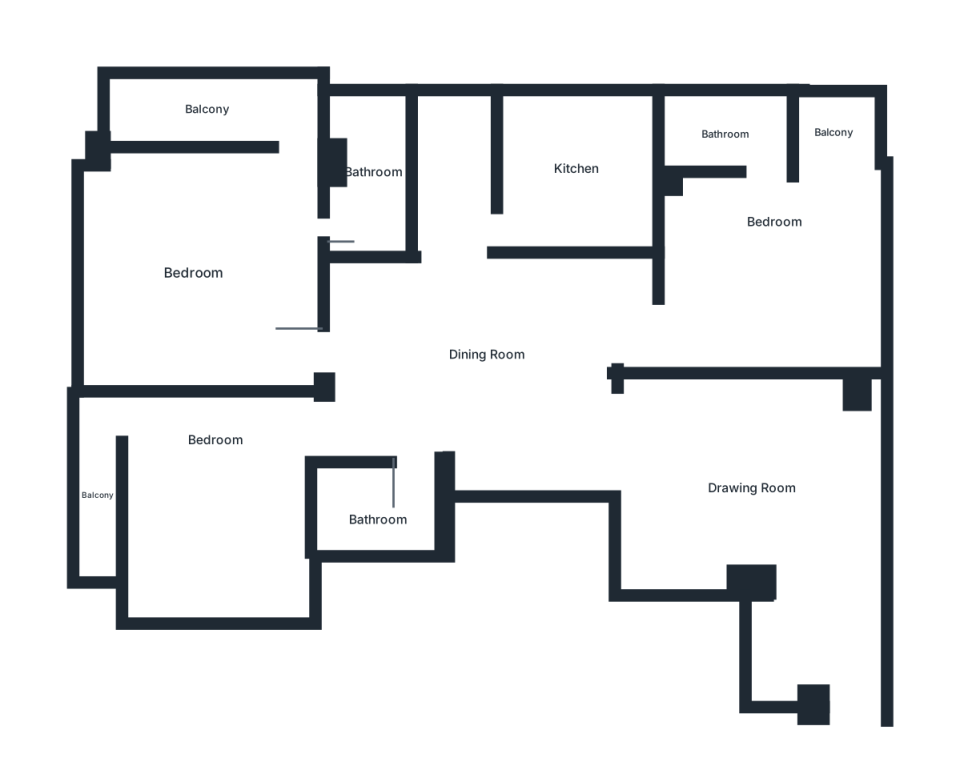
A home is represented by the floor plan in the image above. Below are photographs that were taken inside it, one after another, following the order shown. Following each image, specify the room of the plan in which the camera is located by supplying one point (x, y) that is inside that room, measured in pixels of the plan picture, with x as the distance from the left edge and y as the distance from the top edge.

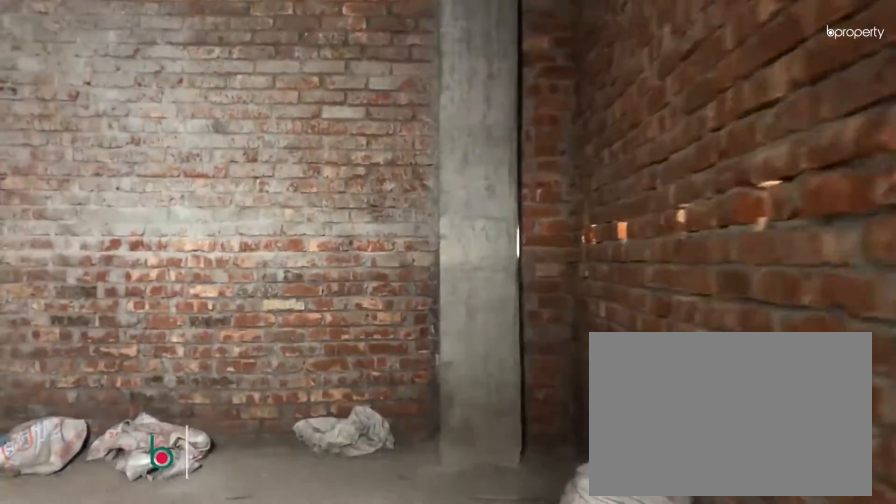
(762, 489)
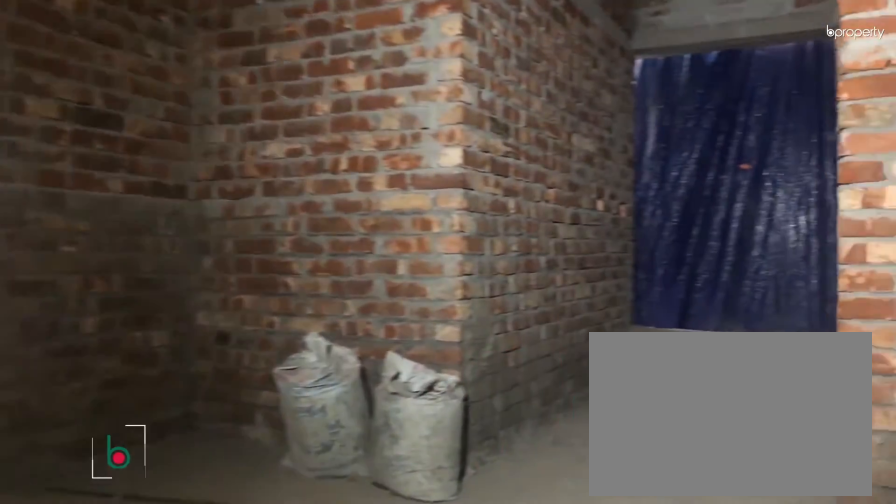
(487, 349)
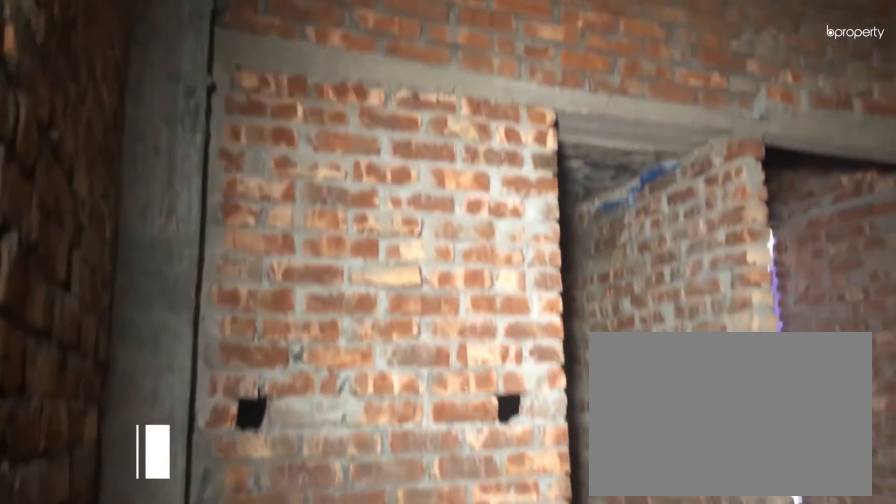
(766, 260)
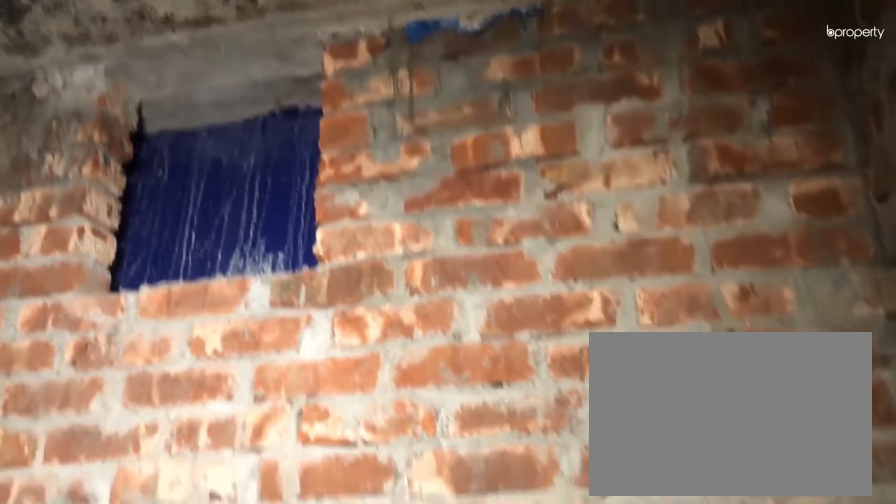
(726, 139)
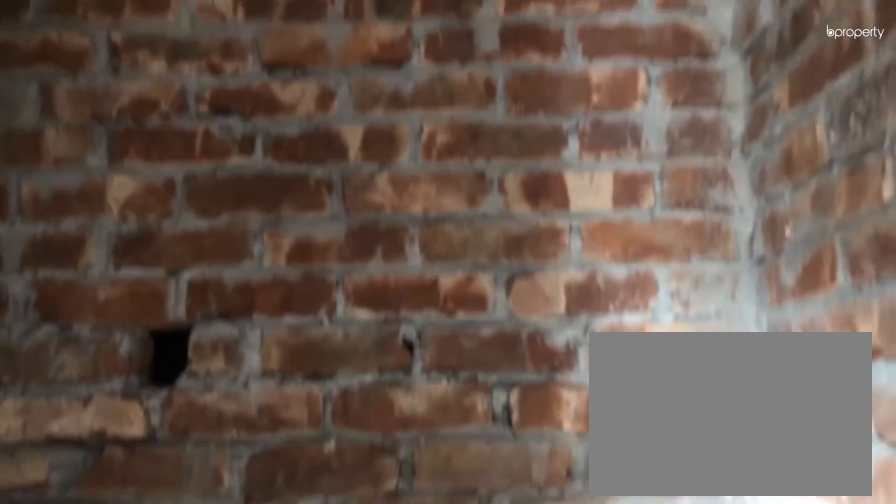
(367, 169)
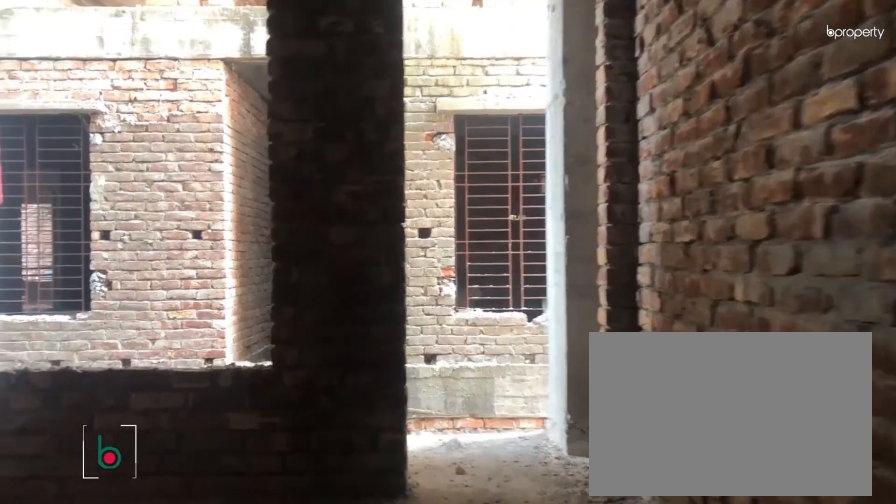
(212, 513)
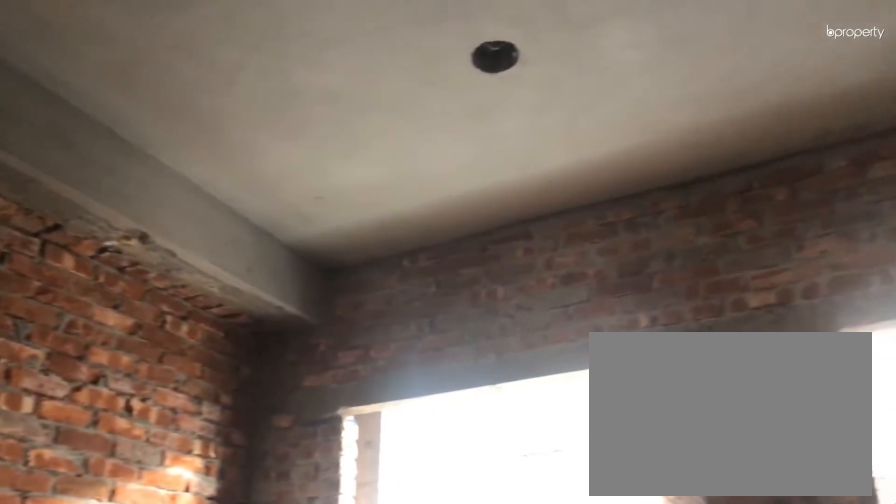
(213, 514)
